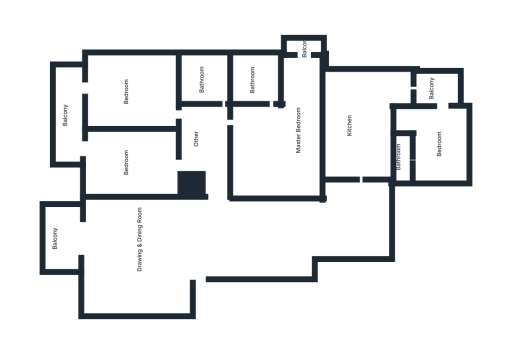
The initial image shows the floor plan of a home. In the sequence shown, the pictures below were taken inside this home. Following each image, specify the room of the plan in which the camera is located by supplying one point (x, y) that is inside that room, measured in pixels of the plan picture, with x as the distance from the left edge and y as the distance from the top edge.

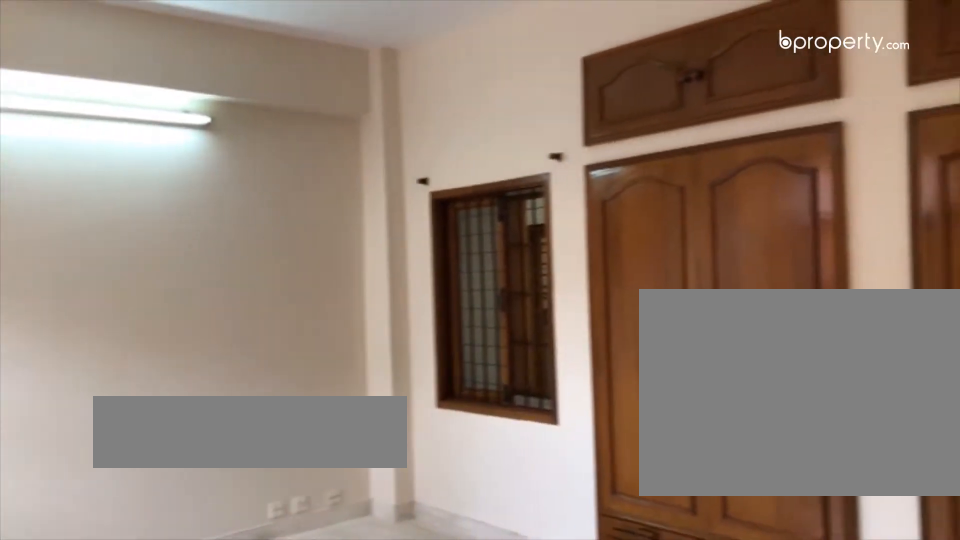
(282, 148)
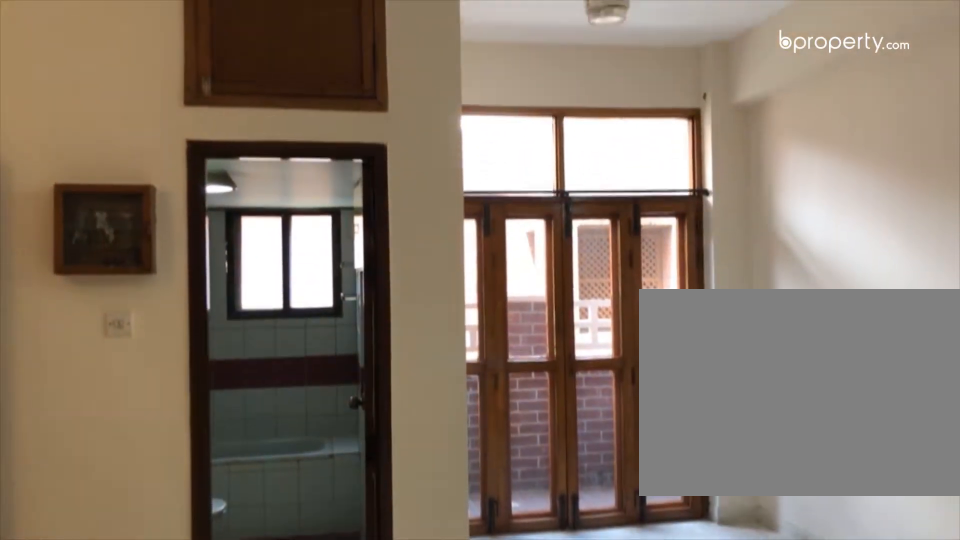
(282, 149)
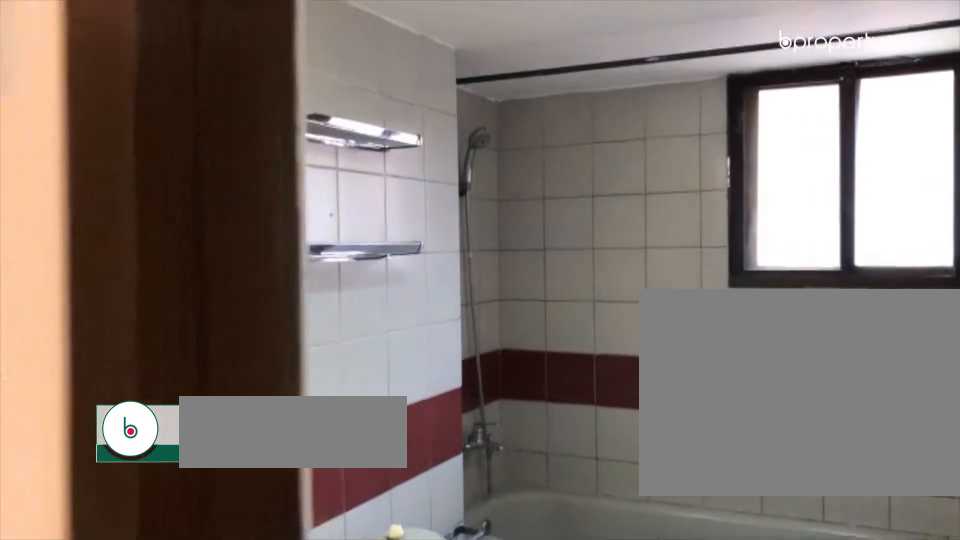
(259, 81)
